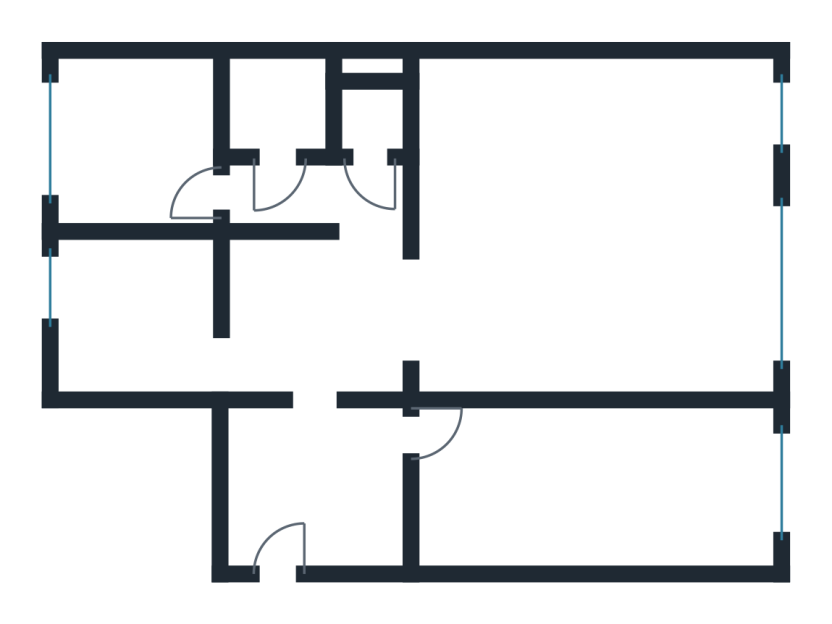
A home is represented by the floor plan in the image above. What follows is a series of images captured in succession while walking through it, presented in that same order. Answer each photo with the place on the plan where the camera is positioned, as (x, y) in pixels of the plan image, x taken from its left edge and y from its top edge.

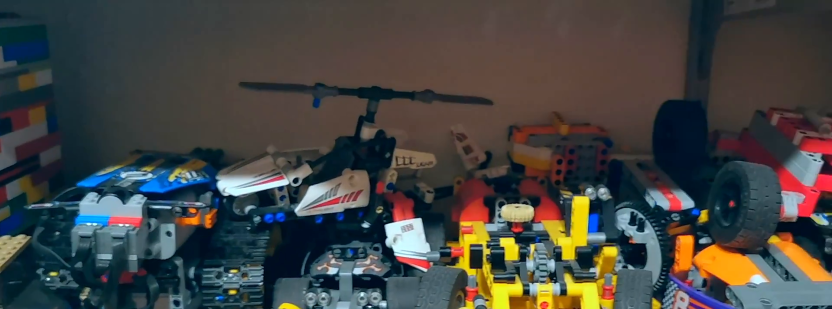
(451, 479)
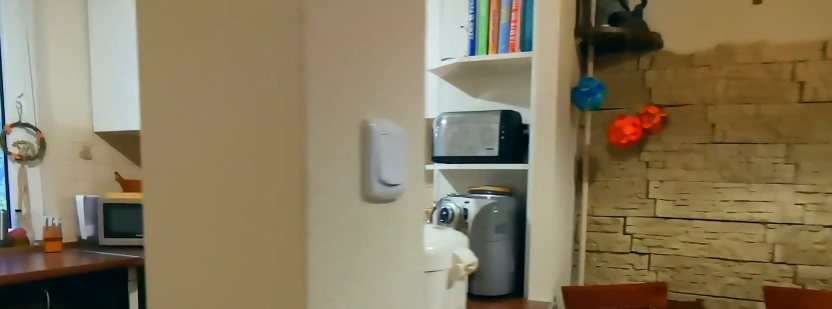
(229, 337)
